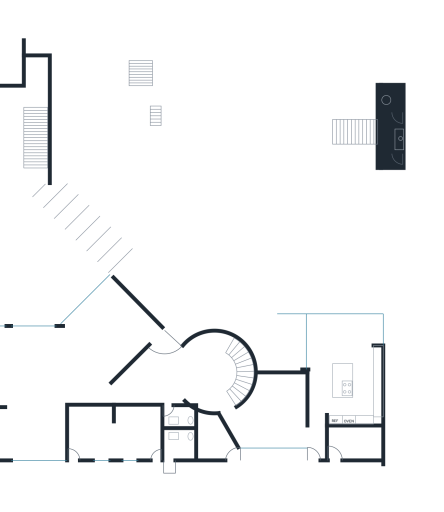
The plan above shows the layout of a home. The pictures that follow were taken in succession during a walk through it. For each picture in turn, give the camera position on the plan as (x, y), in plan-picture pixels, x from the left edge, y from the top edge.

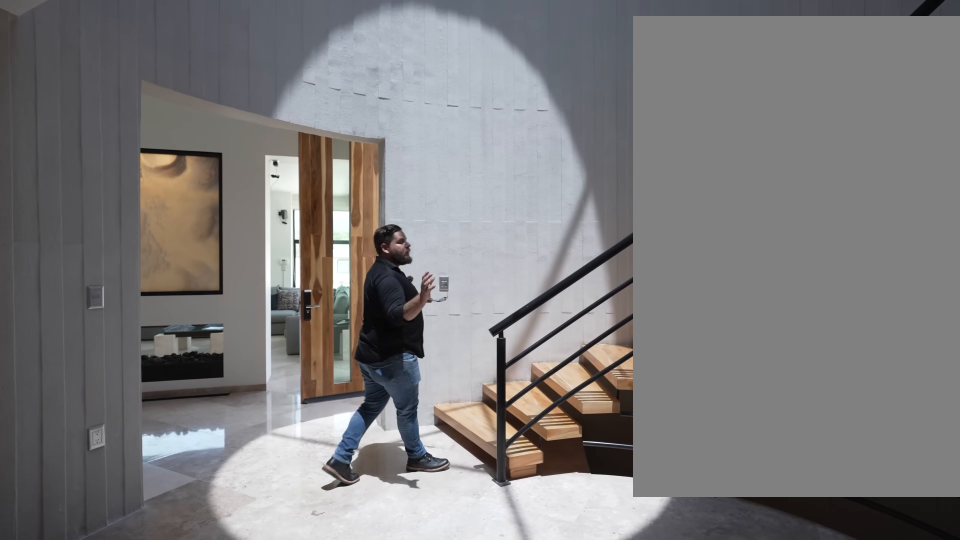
(197, 380)
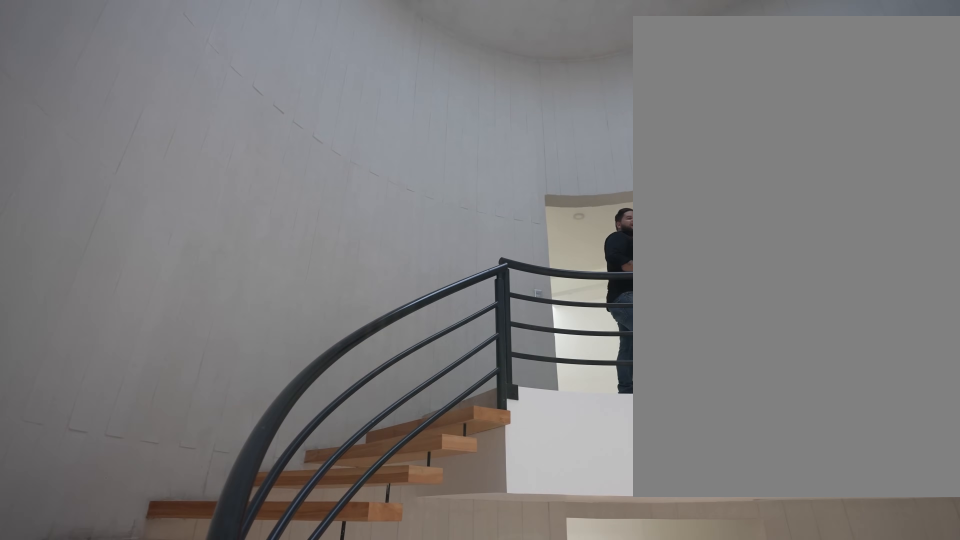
(195, 368)
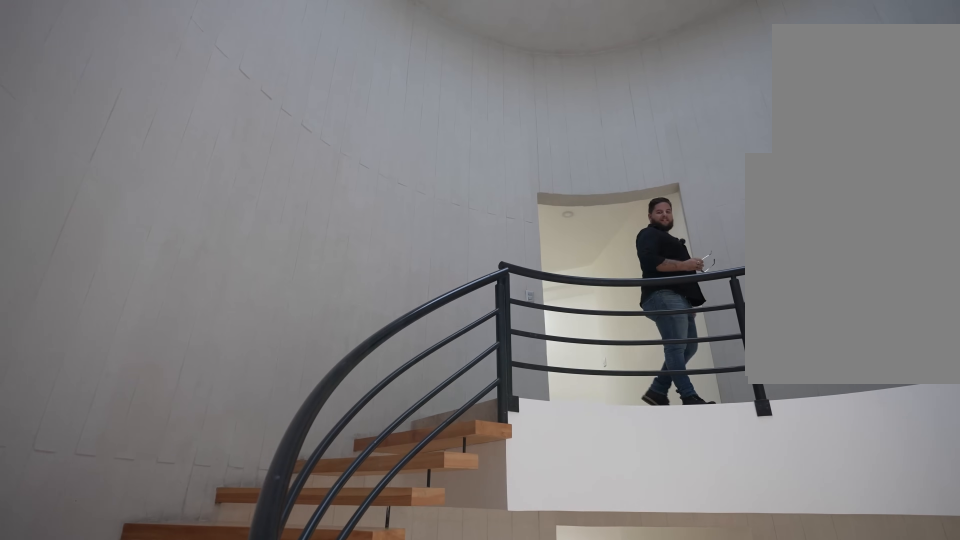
(196, 364)
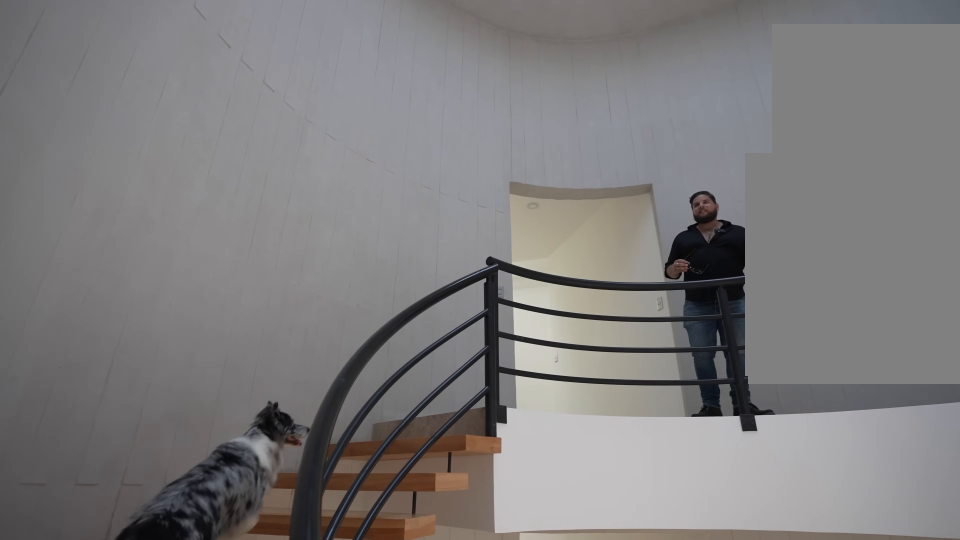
(205, 350)
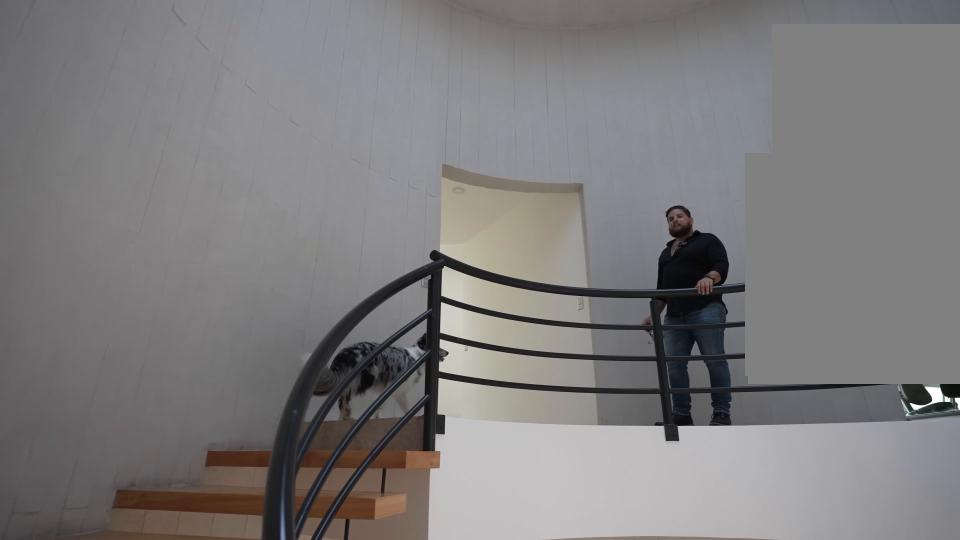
(210, 346)
